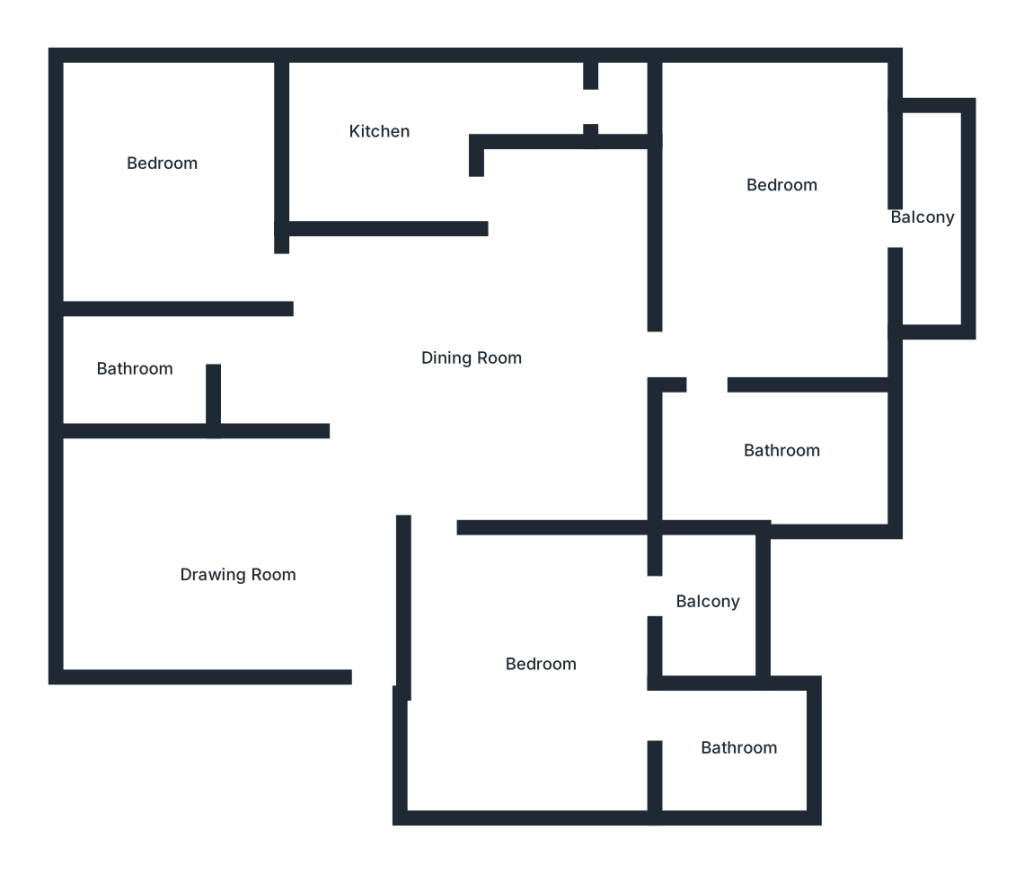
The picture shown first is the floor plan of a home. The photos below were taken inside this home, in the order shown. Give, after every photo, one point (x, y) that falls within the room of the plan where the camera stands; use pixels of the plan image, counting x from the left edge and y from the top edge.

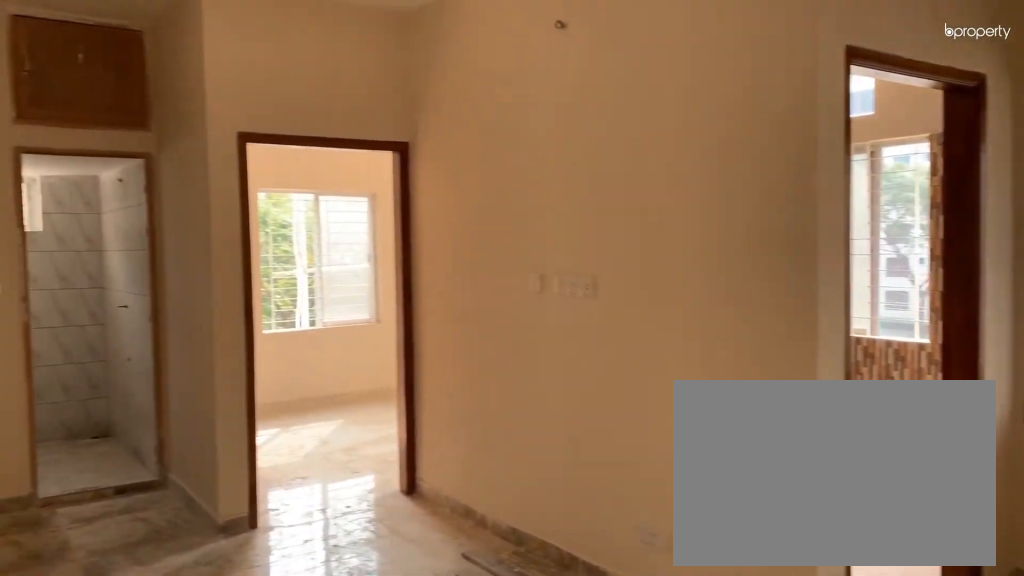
(479, 330)
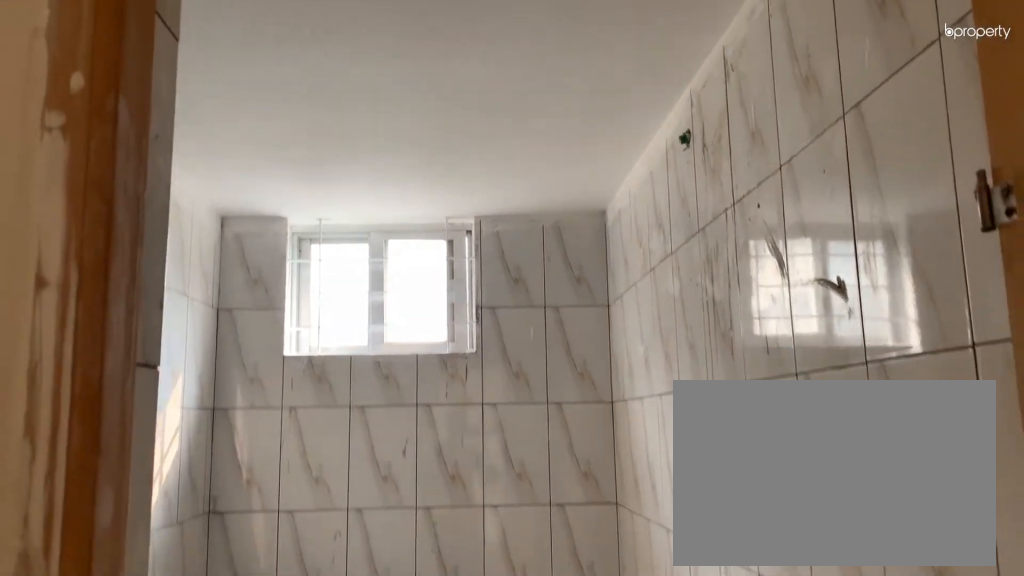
(133, 372)
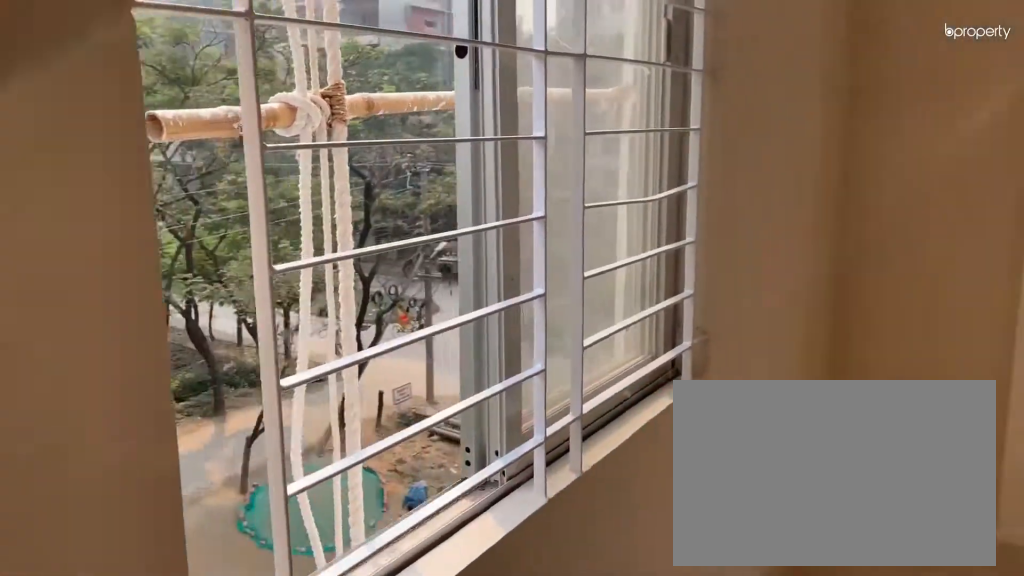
(245, 236)
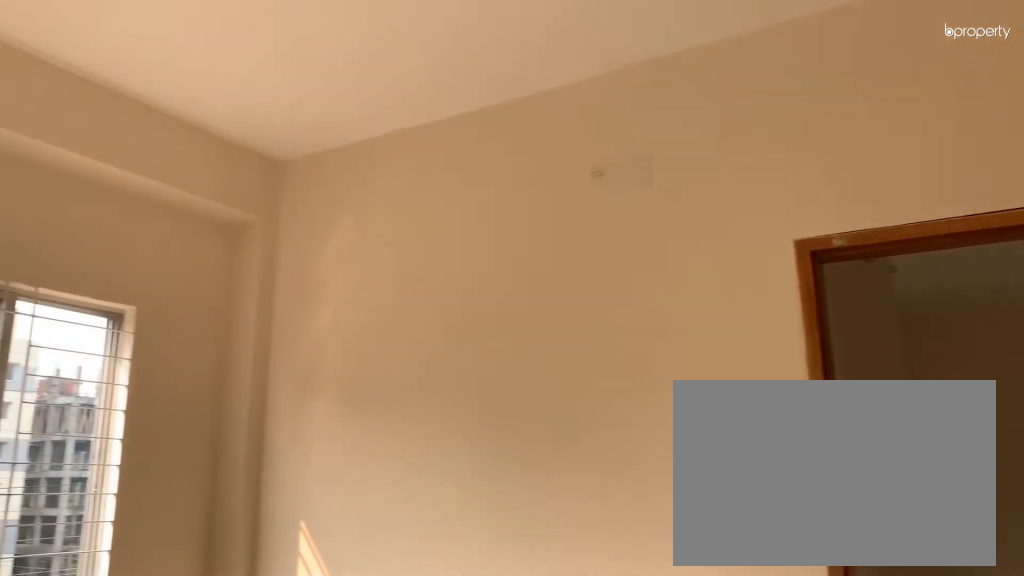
(180, 170)
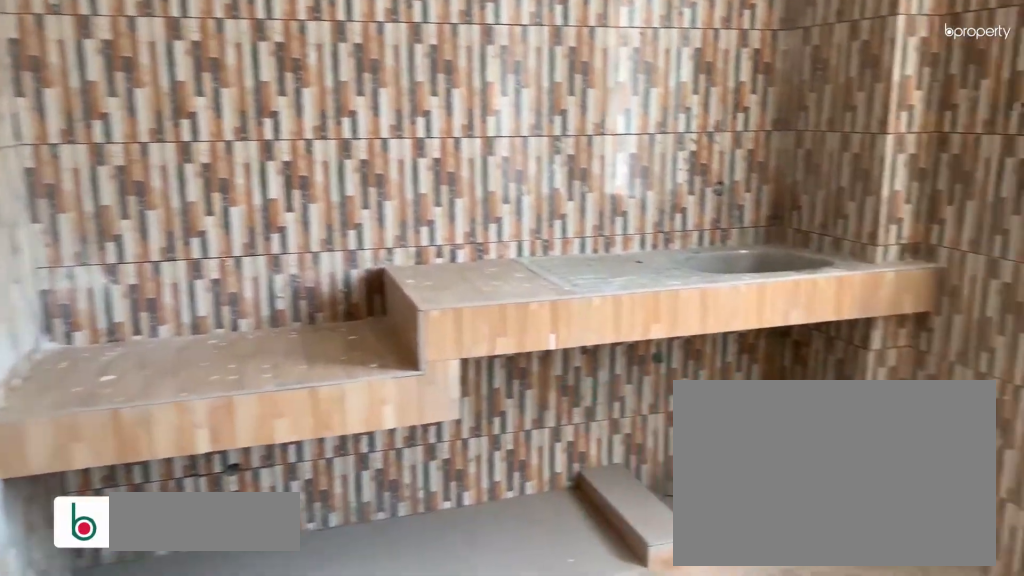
(425, 157)
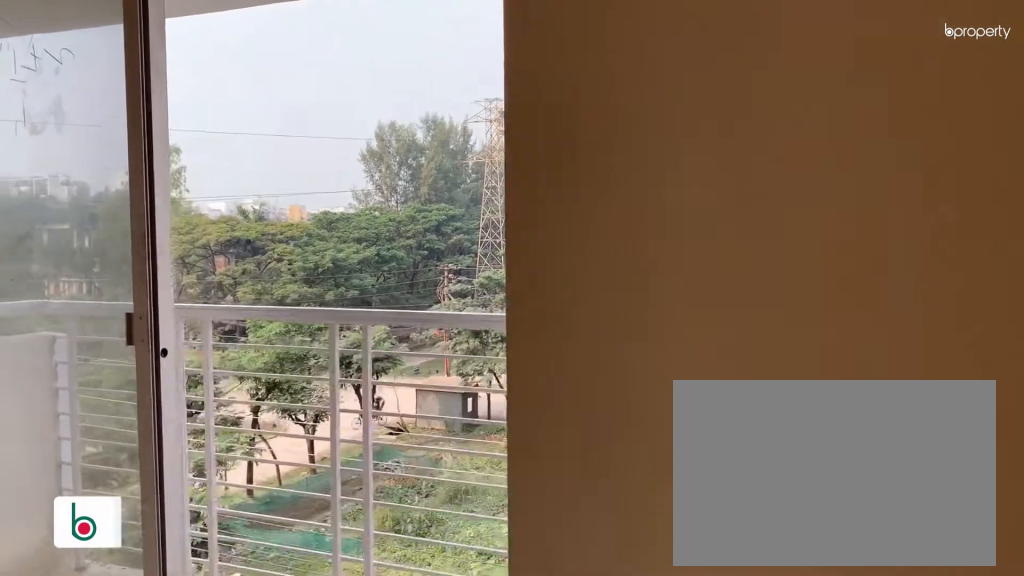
(757, 221)
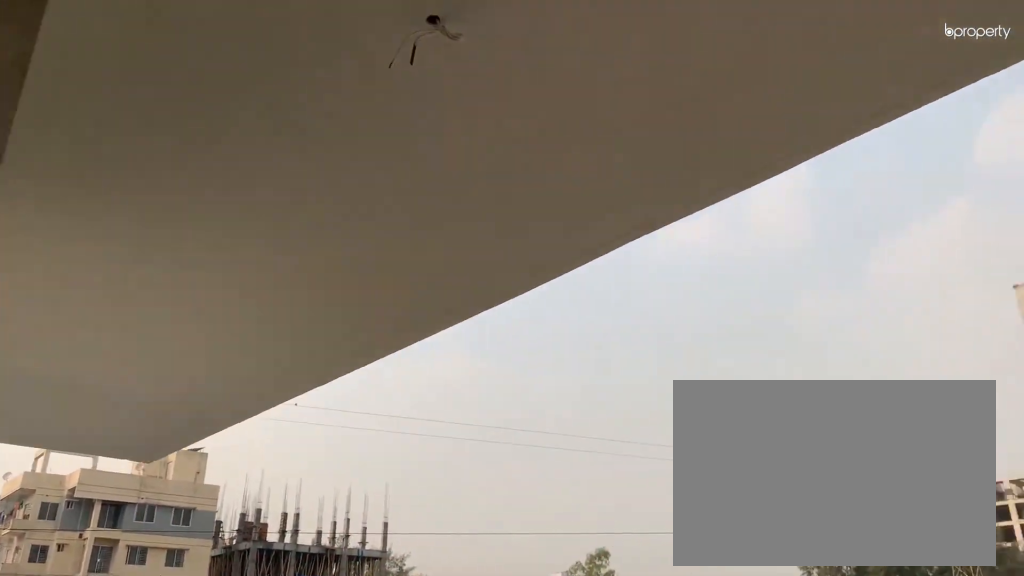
(921, 218)
